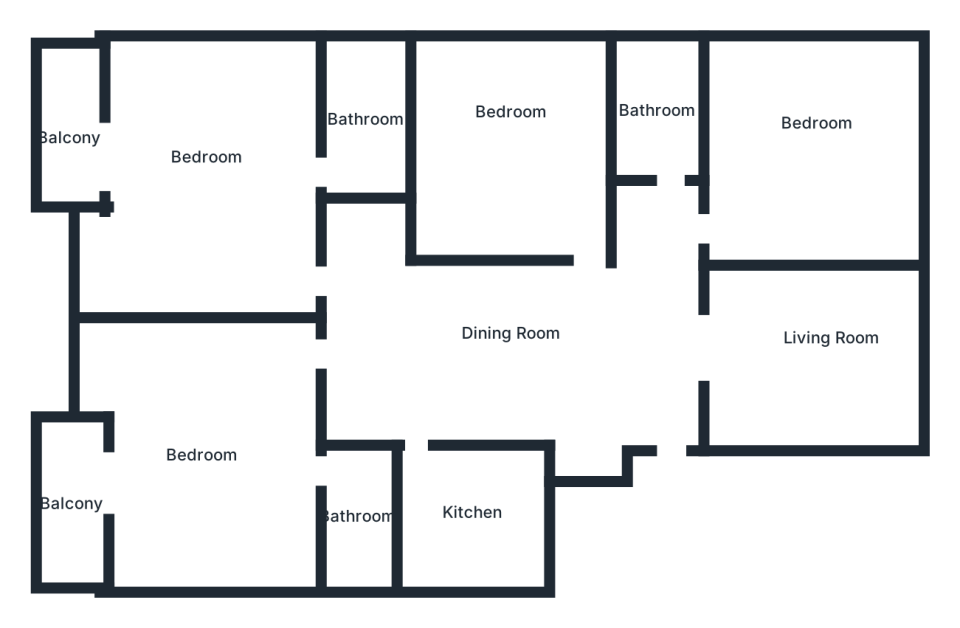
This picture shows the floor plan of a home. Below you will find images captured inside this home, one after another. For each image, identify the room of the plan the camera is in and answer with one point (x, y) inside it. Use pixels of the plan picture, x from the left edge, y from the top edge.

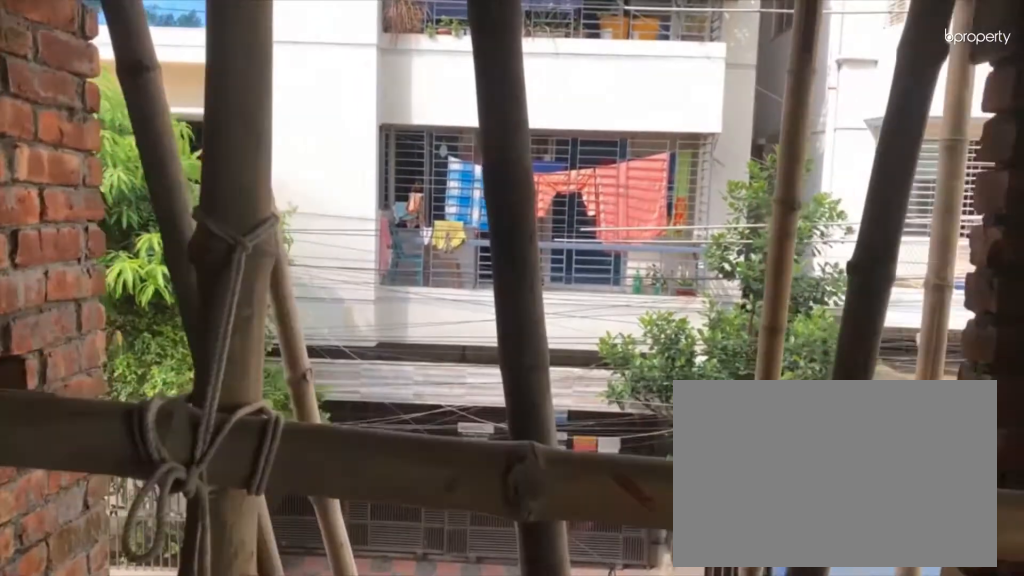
(75, 126)
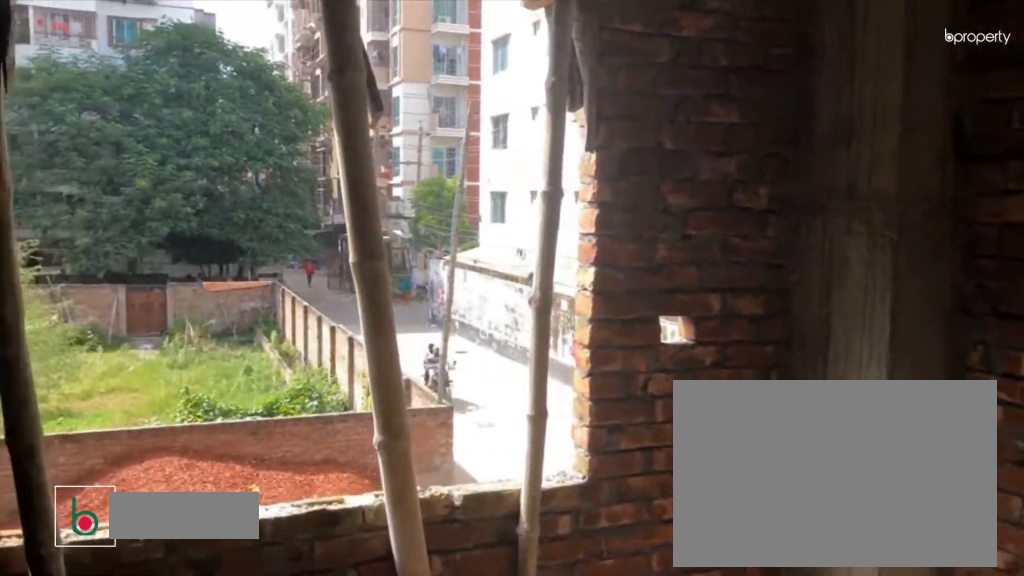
(198, 444)
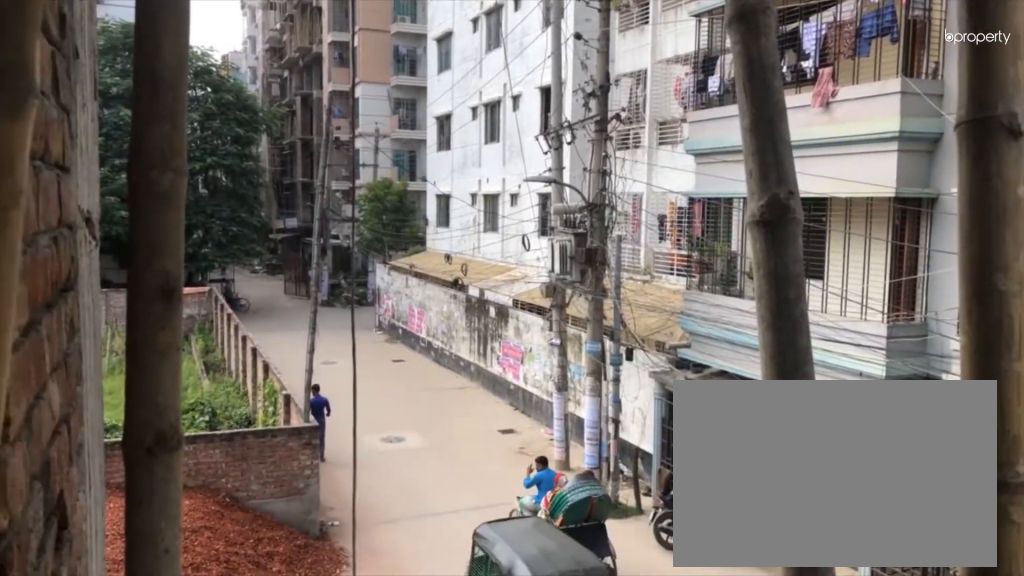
(71, 495)
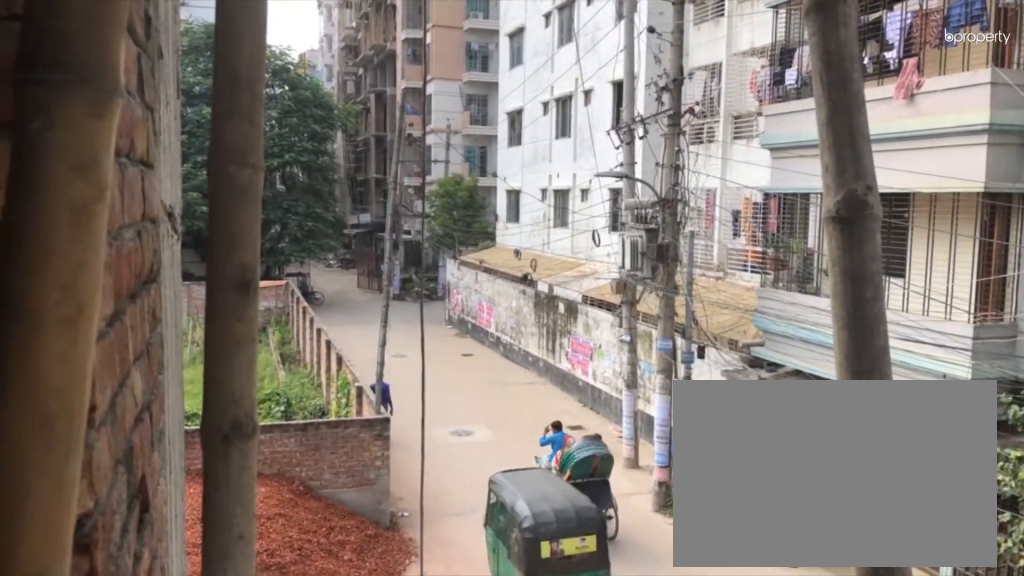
(71, 495)
